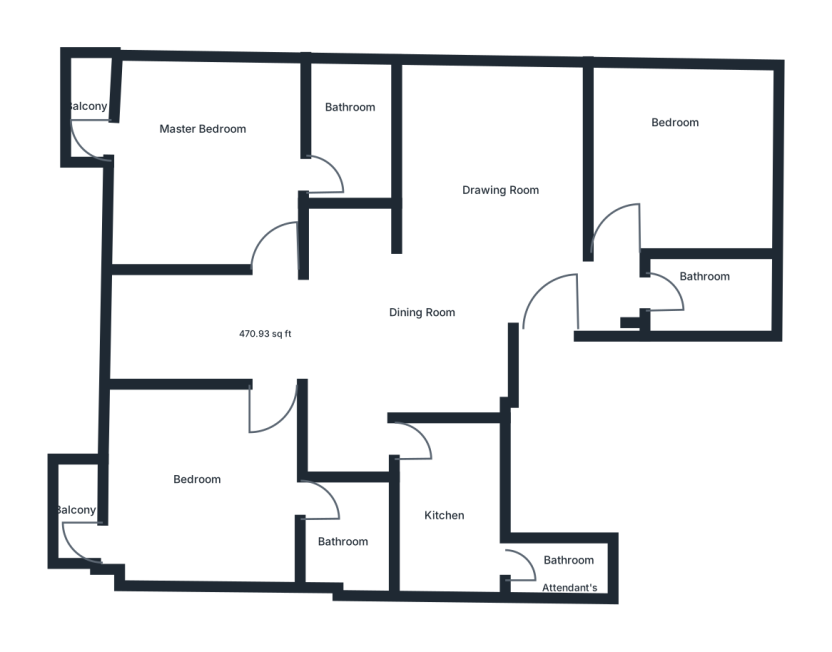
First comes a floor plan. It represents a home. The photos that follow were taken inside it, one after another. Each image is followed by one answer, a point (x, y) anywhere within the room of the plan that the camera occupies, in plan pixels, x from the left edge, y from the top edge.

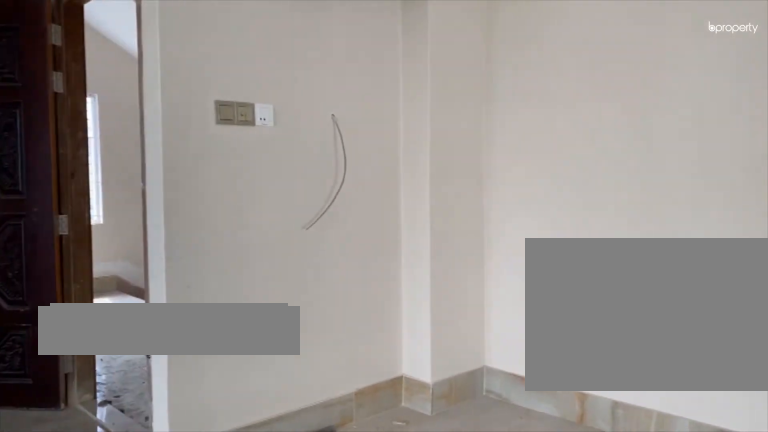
(469, 263)
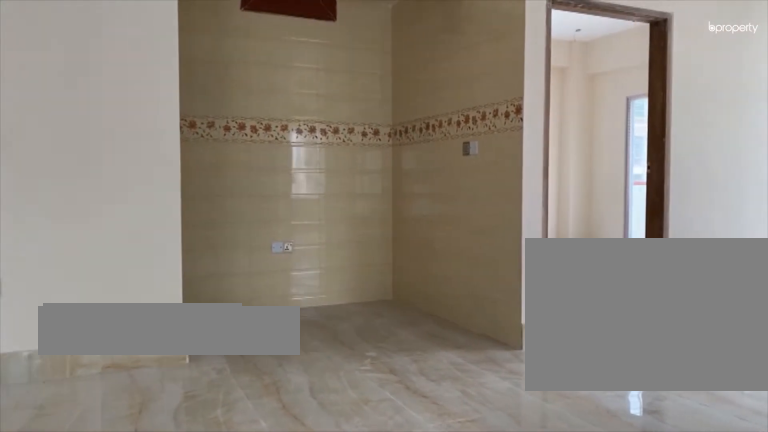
(469, 263)
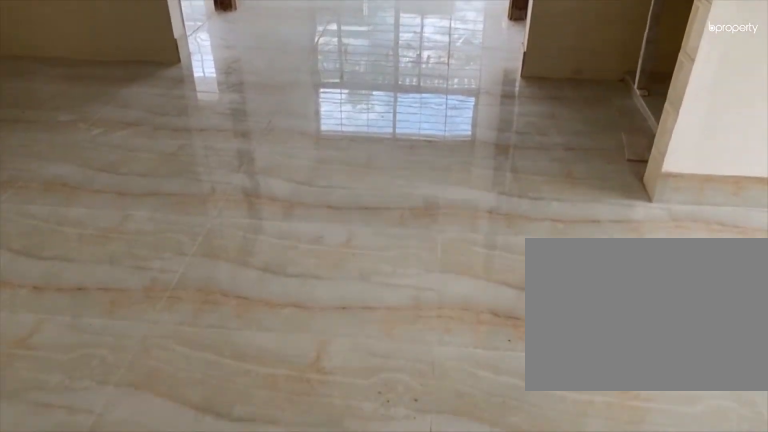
(469, 263)
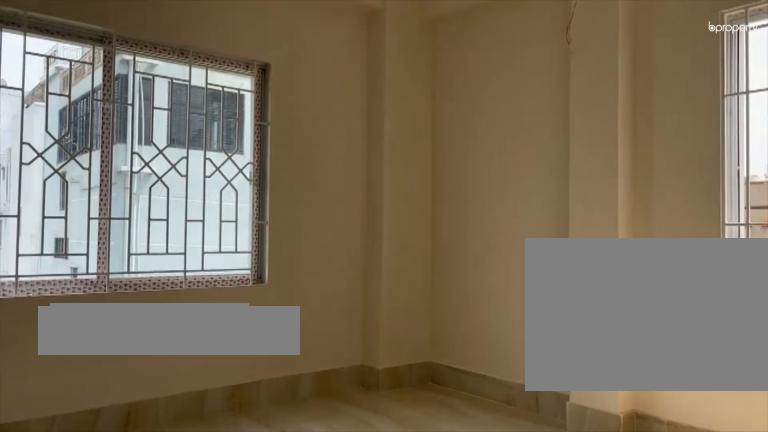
(694, 165)
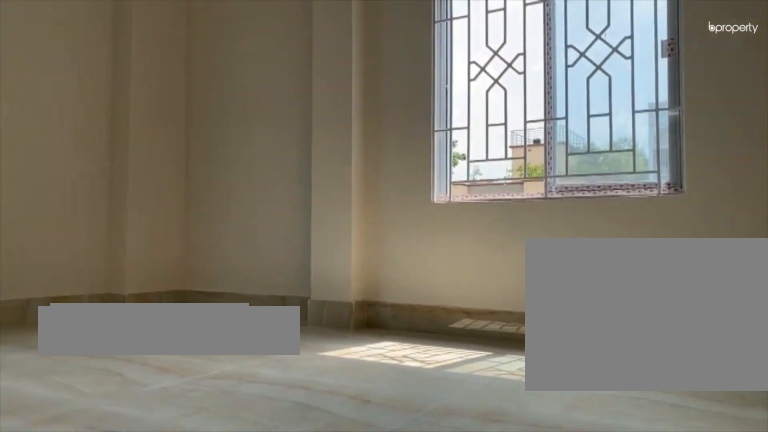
(694, 165)
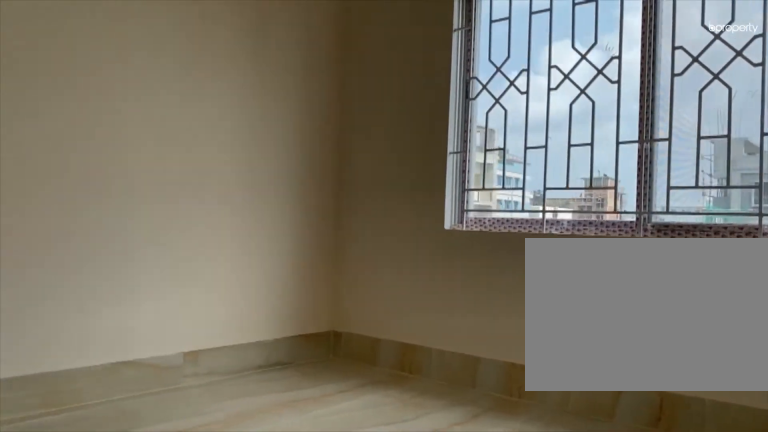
(694, 165)
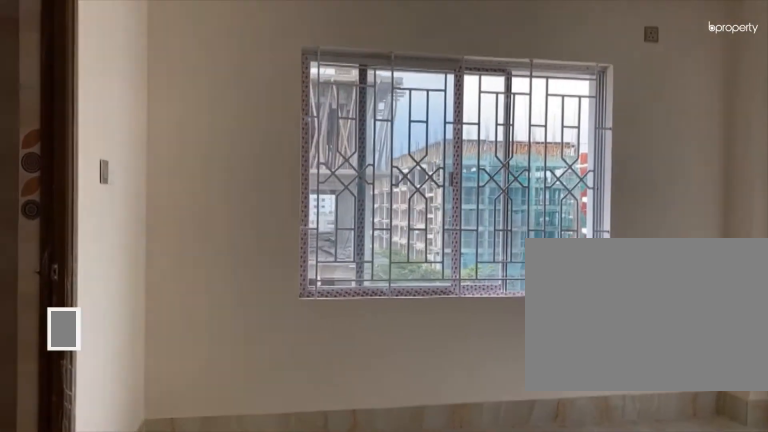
(204, 480)
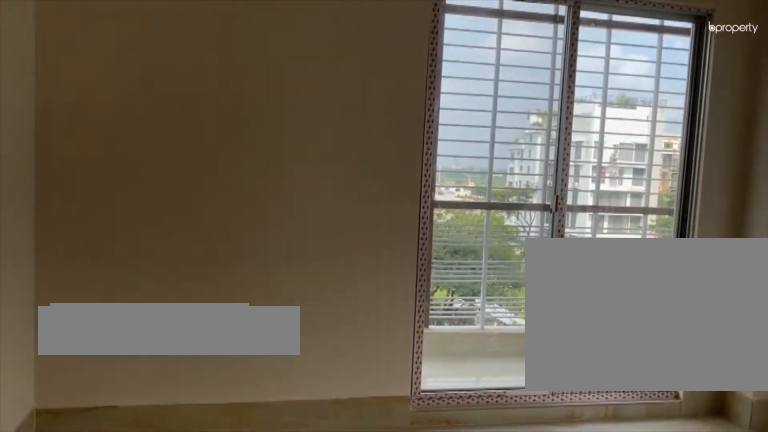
(206, 165)
